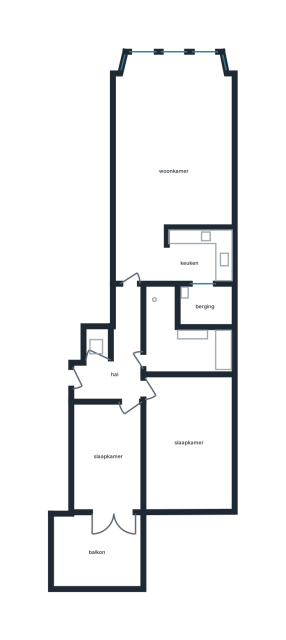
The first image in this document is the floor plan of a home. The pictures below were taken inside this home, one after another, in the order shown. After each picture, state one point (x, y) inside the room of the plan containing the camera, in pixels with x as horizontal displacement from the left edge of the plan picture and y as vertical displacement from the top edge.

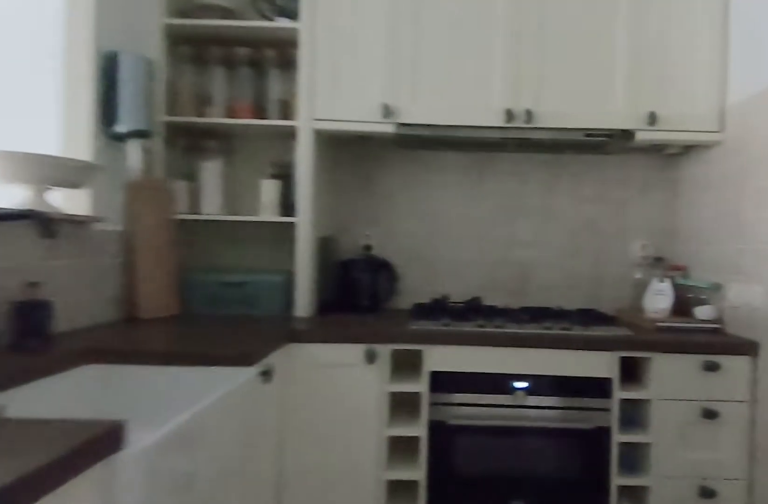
(197, 256)
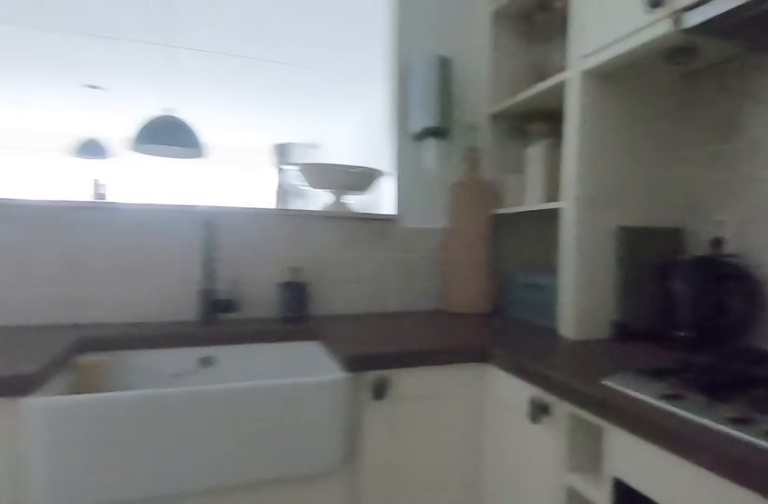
(197, 256)
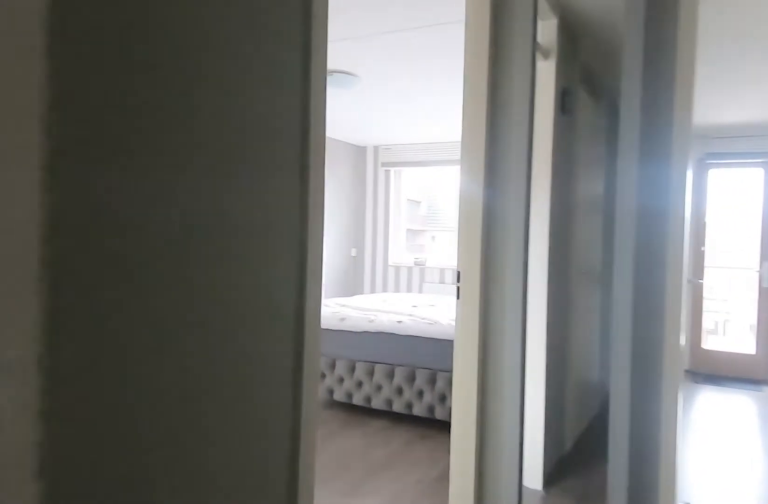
(119, 355)
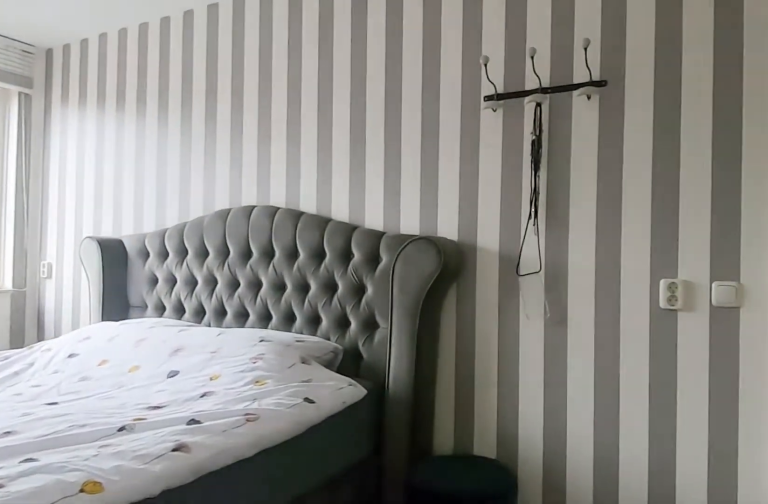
(188, 443)
